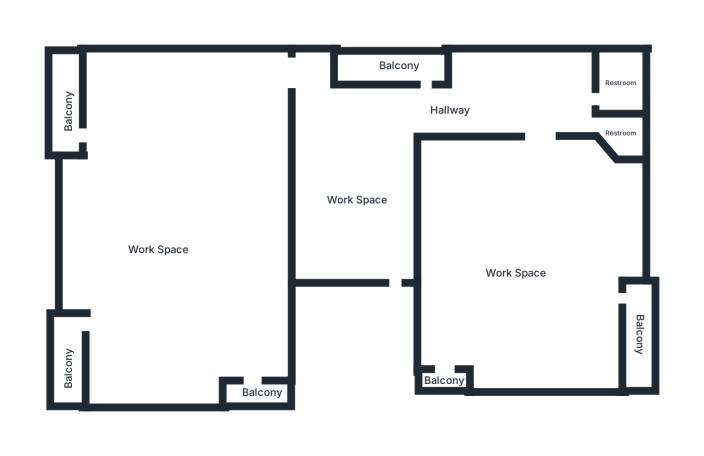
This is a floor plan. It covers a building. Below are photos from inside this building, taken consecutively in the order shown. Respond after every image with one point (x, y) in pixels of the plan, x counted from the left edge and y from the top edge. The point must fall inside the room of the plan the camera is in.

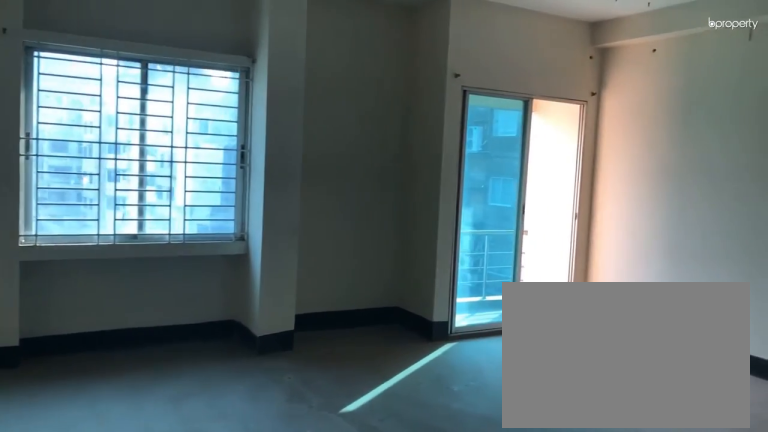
(516, 267)
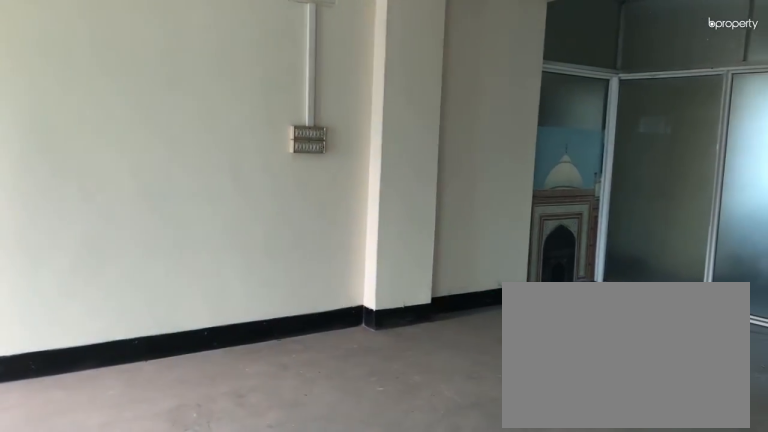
(516, 267)
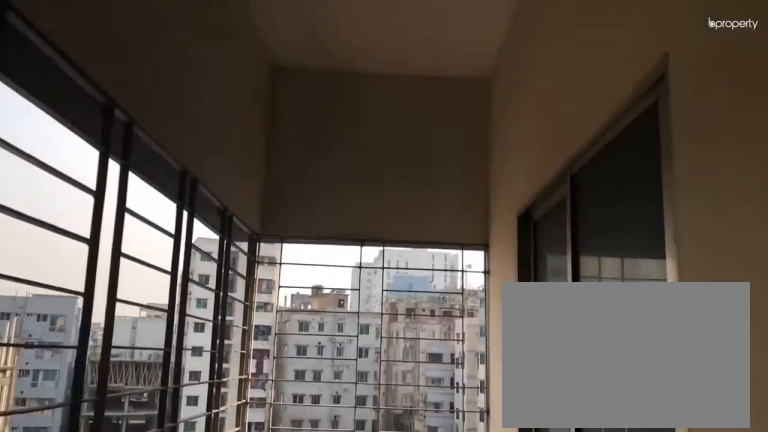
(445, 374)
